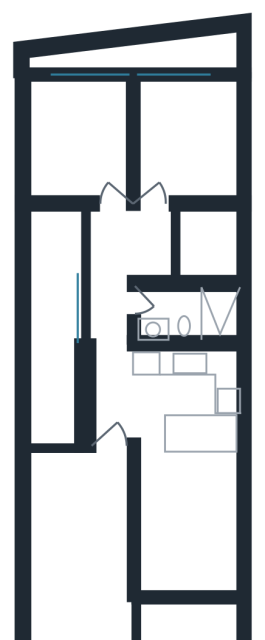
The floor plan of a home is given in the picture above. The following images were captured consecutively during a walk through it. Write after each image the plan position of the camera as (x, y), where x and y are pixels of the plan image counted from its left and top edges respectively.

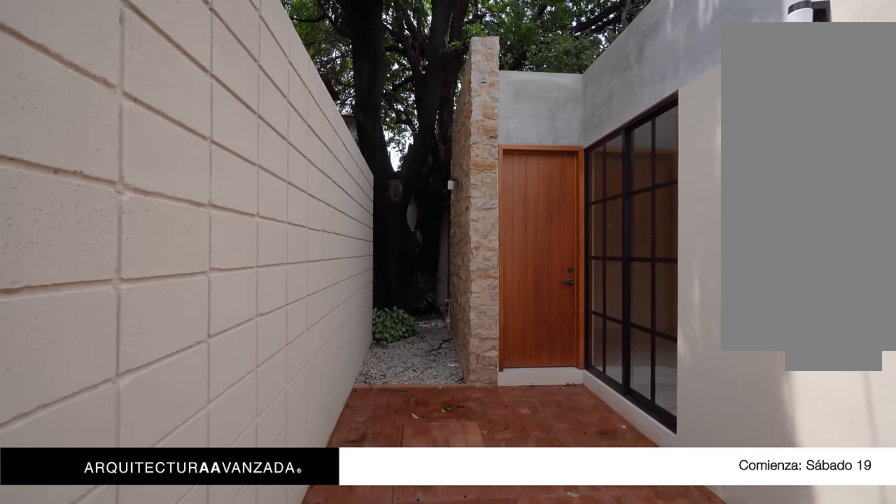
(66, 596)
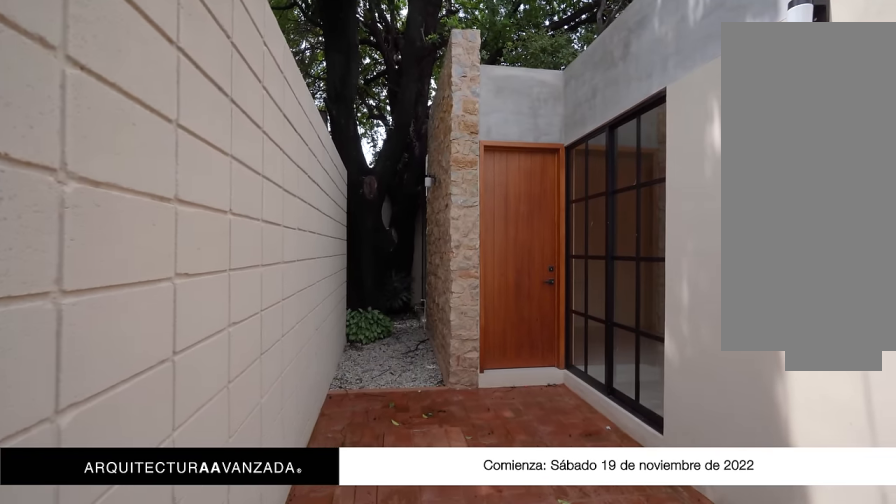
(66, 589)
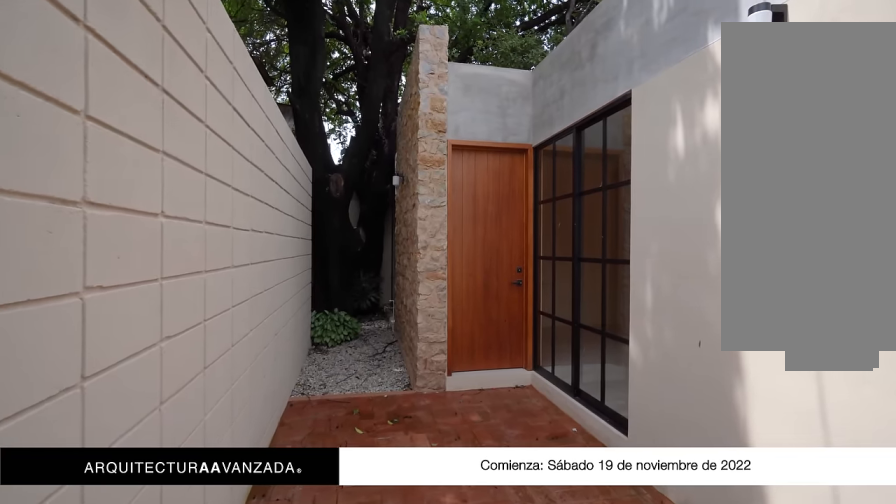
(69, 566)
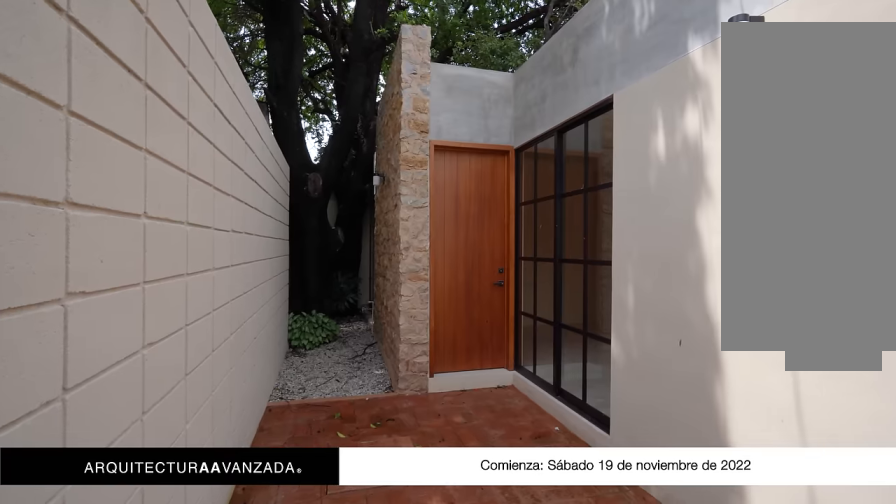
(70, 560)
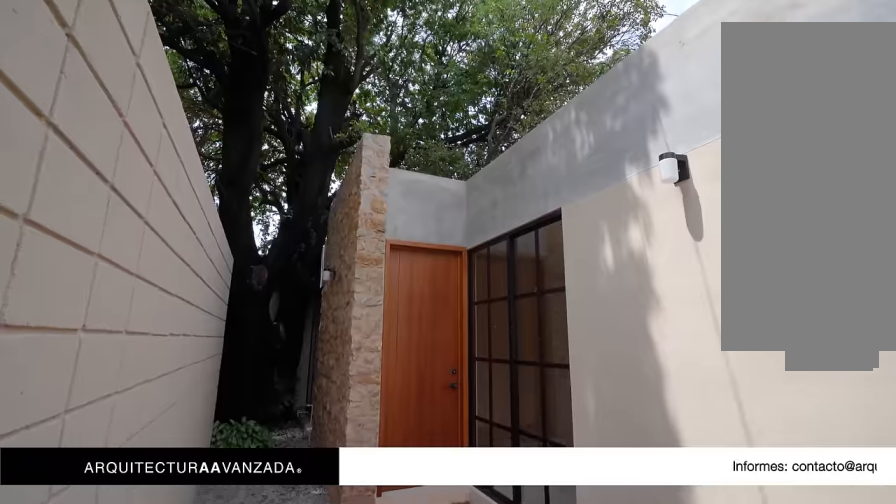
(70, 561)
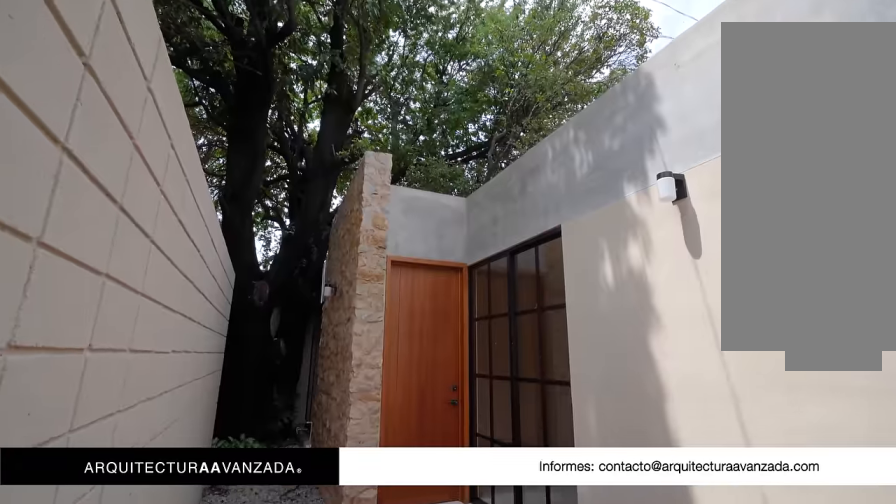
(70, 561)
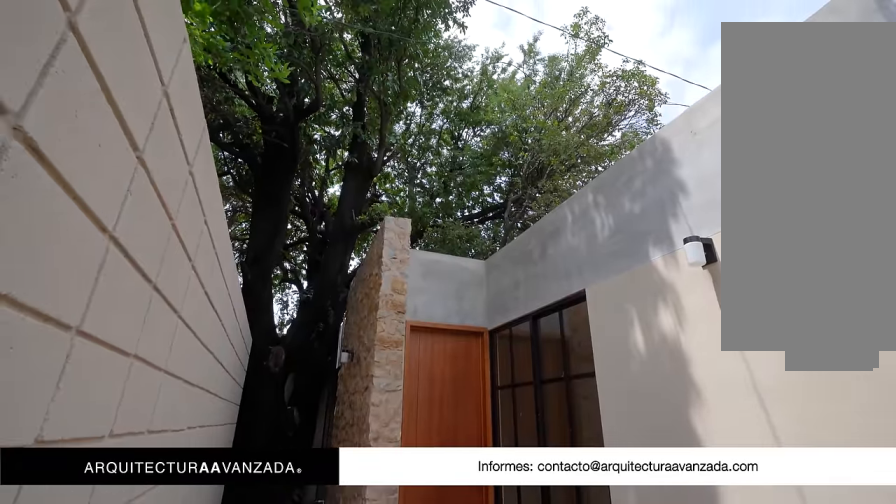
(70, 560)
